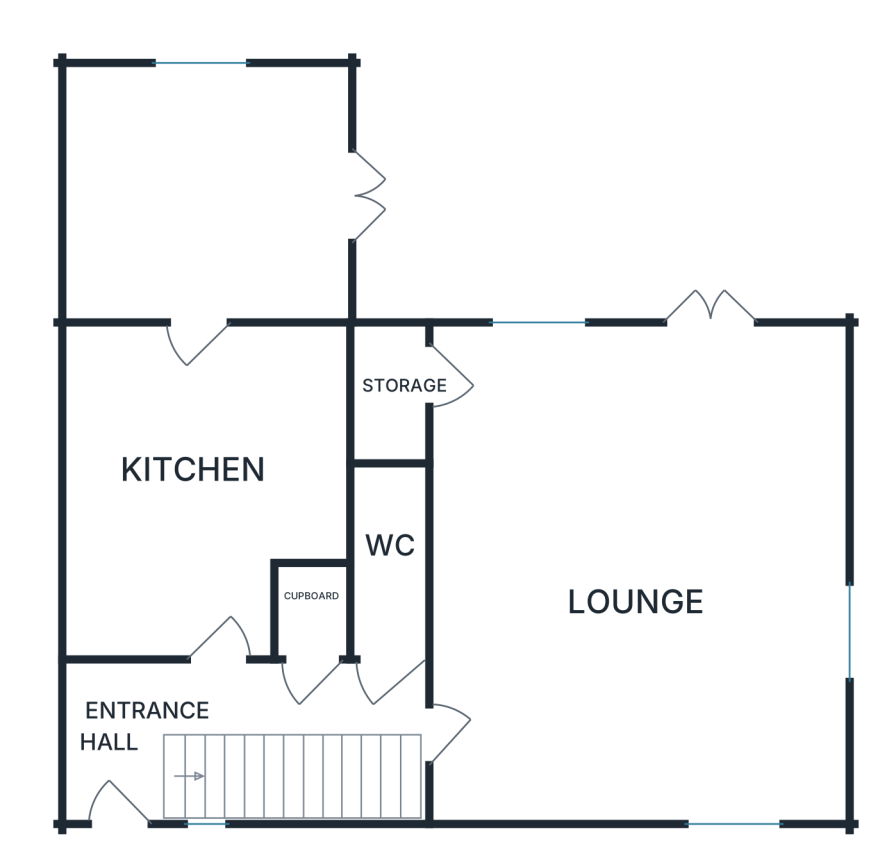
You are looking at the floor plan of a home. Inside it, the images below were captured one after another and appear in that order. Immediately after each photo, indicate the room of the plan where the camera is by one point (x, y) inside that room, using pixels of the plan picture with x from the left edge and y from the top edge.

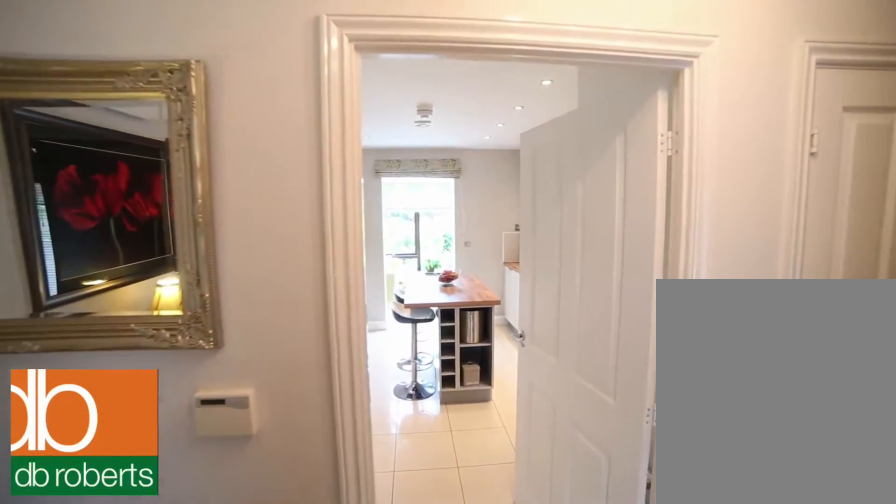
(222, 716)
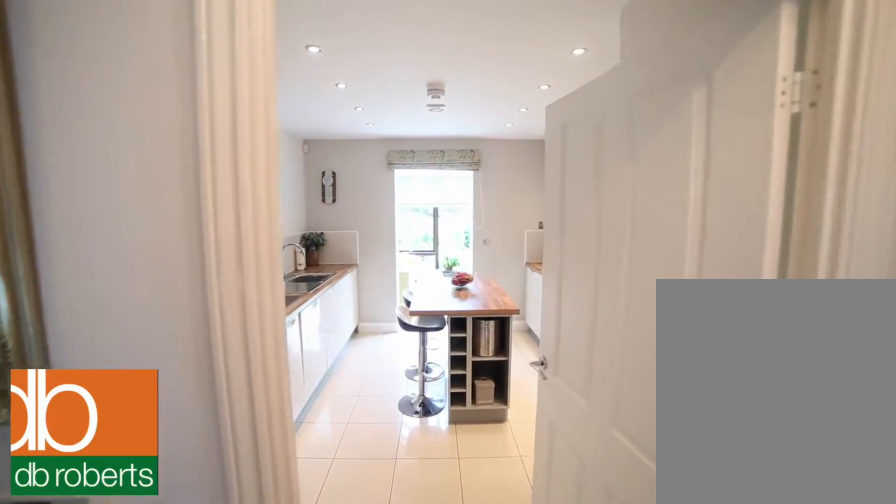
(222, 716)
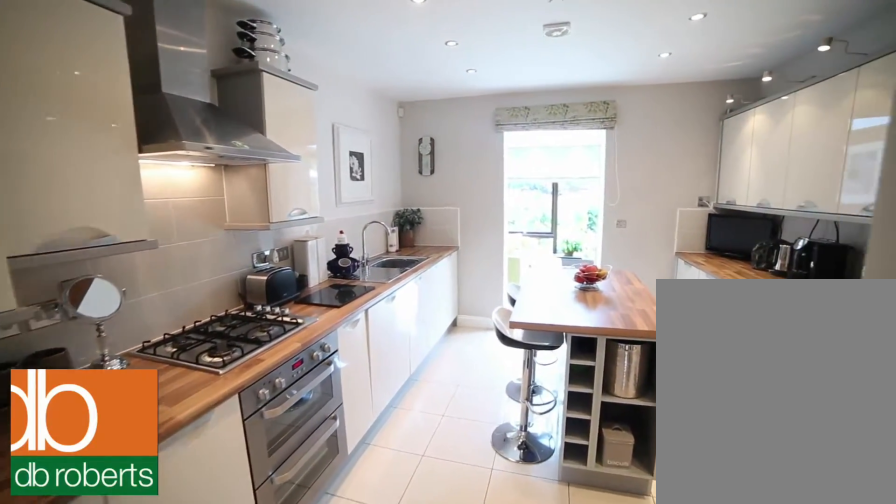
(198, 481)
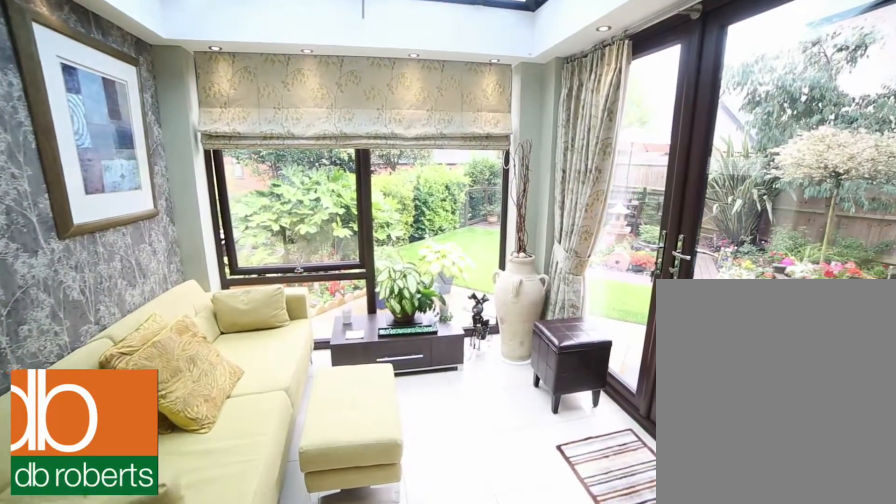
(206, 194)
